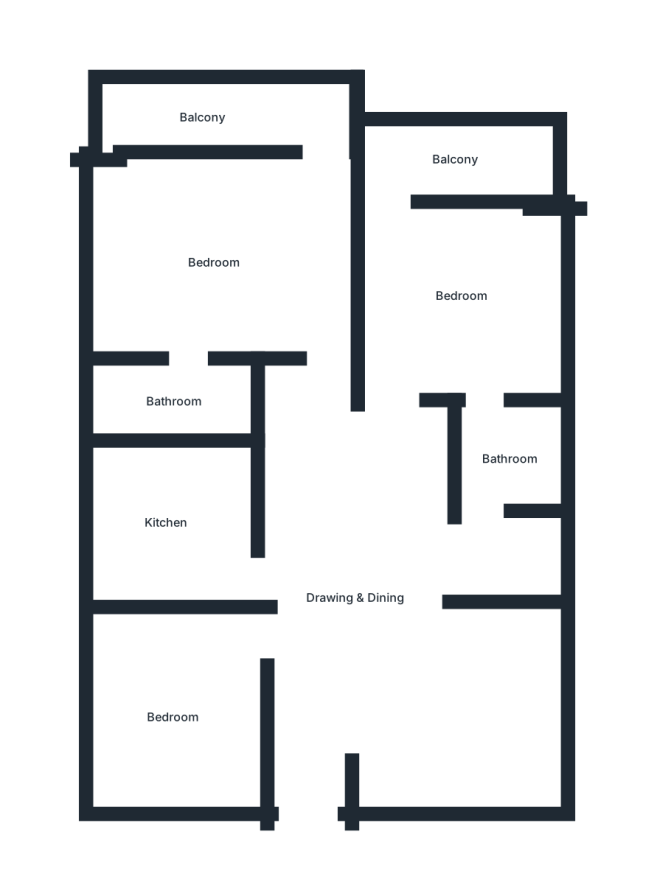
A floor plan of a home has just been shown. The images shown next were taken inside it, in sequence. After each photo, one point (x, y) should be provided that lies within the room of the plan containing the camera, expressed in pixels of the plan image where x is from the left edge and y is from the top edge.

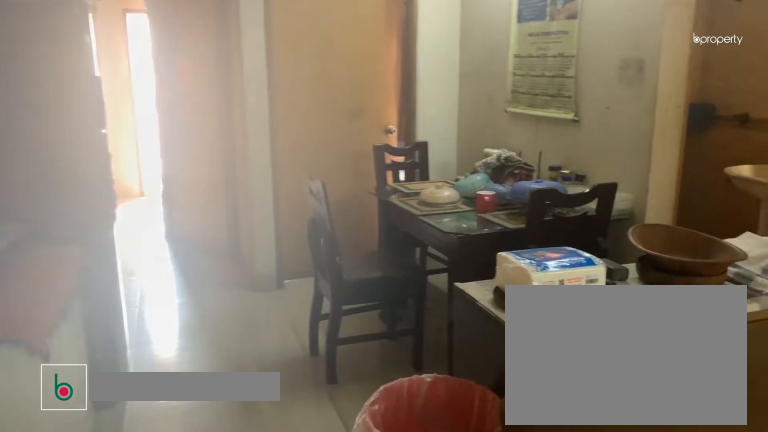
(414, 665)
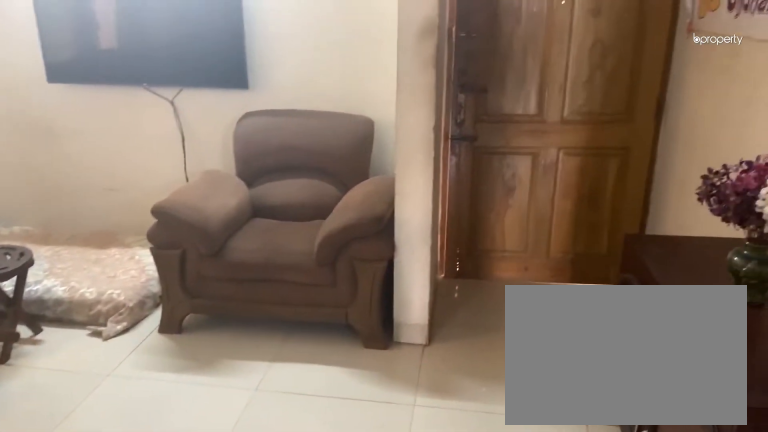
(414, 665)
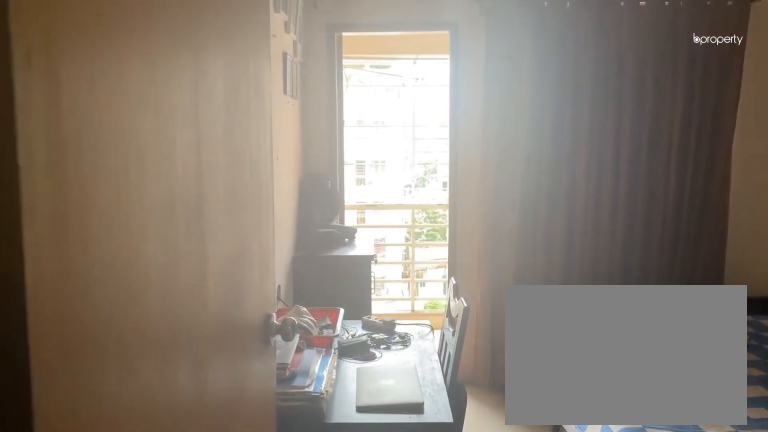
(400, 389)
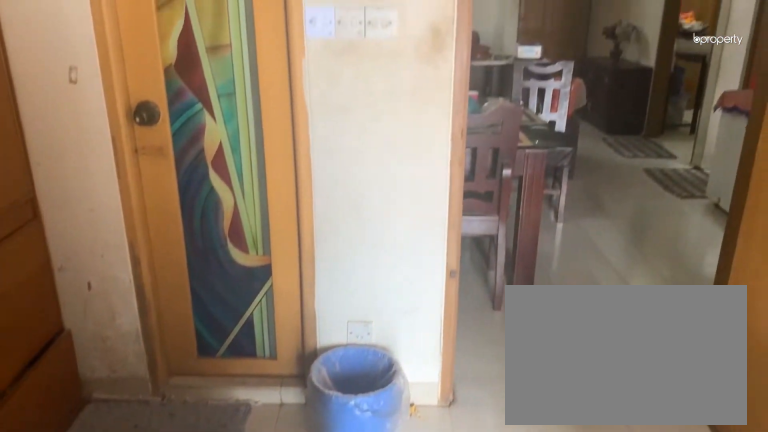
(463, 307)
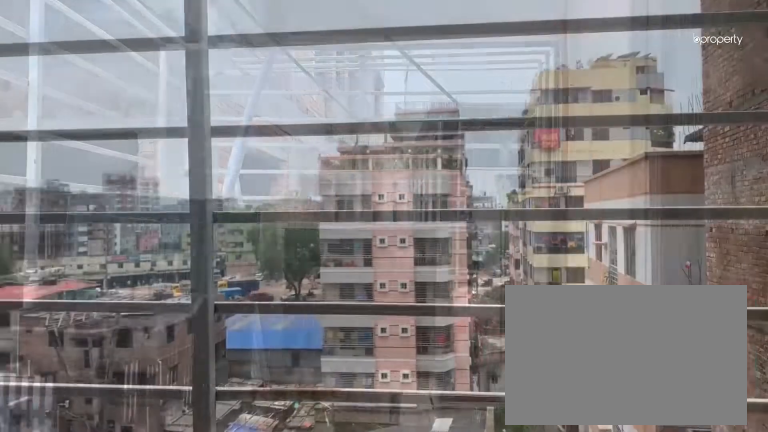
(450, 165)
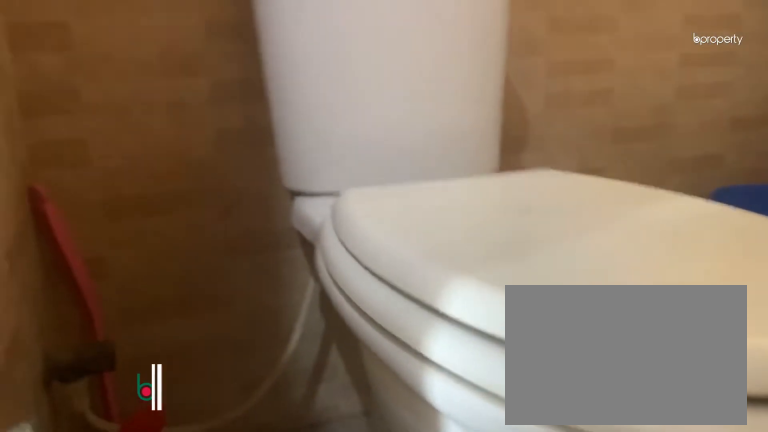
(509, 464)
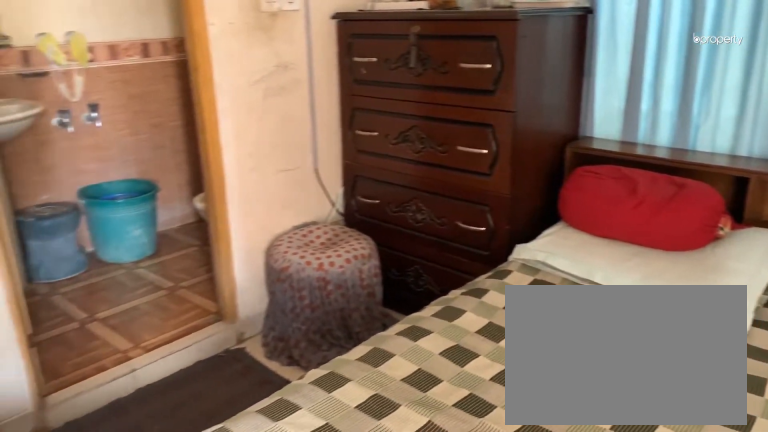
(221, 252)
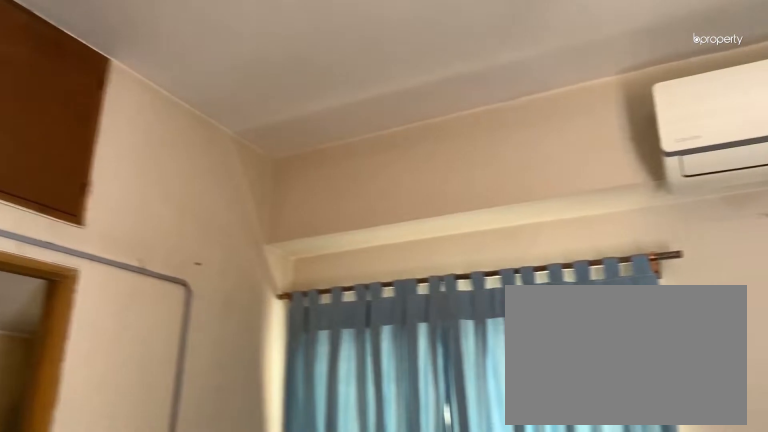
(221, 252)
